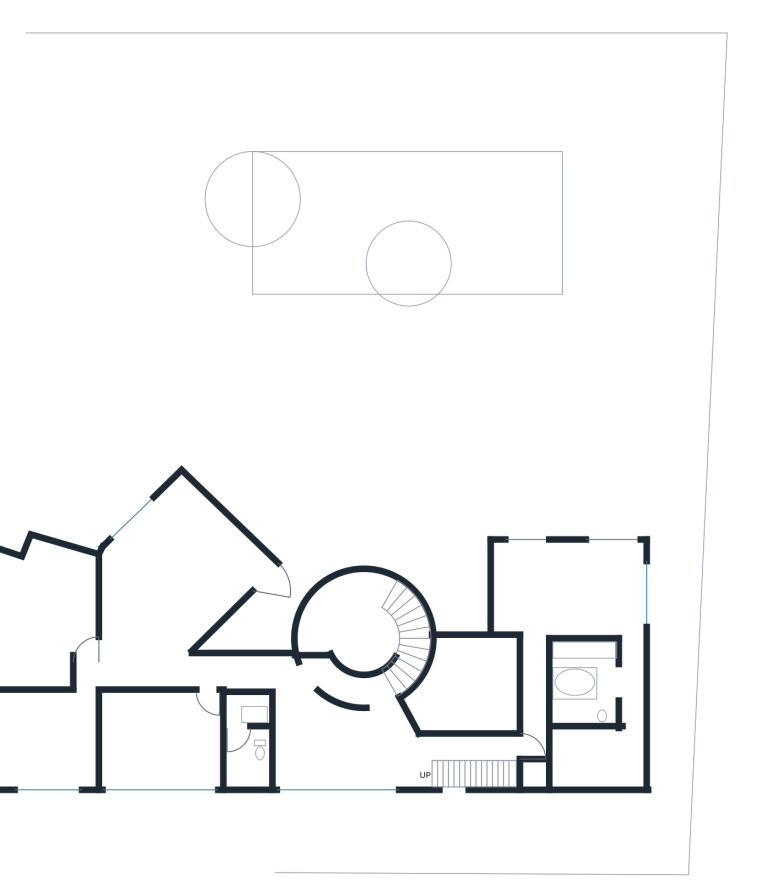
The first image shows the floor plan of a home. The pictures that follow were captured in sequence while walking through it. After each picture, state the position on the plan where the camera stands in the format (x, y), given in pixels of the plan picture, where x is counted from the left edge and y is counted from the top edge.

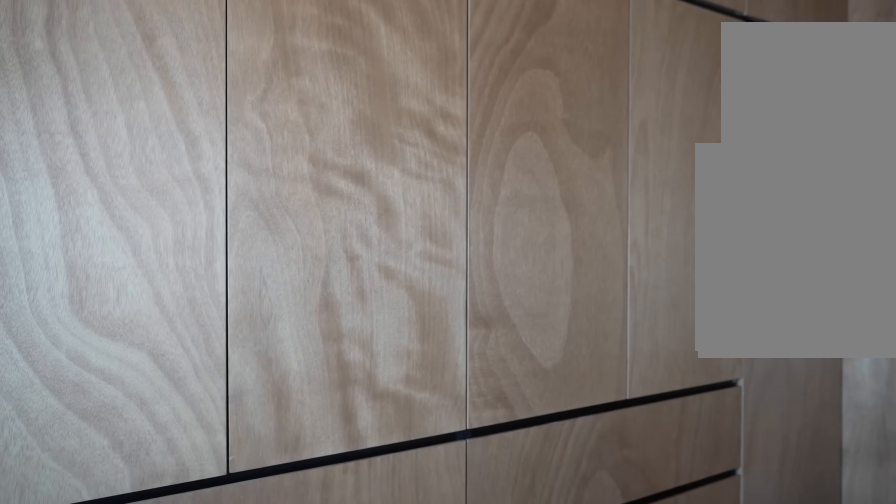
(591, 761)
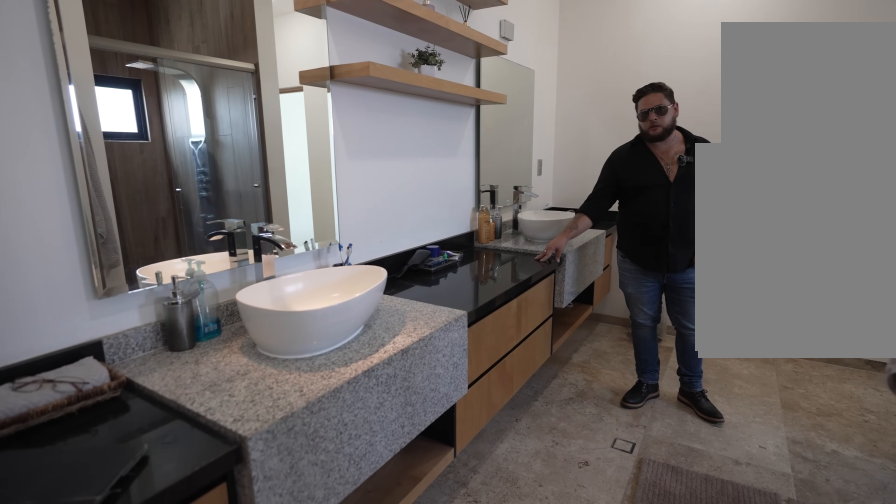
(611, 681)
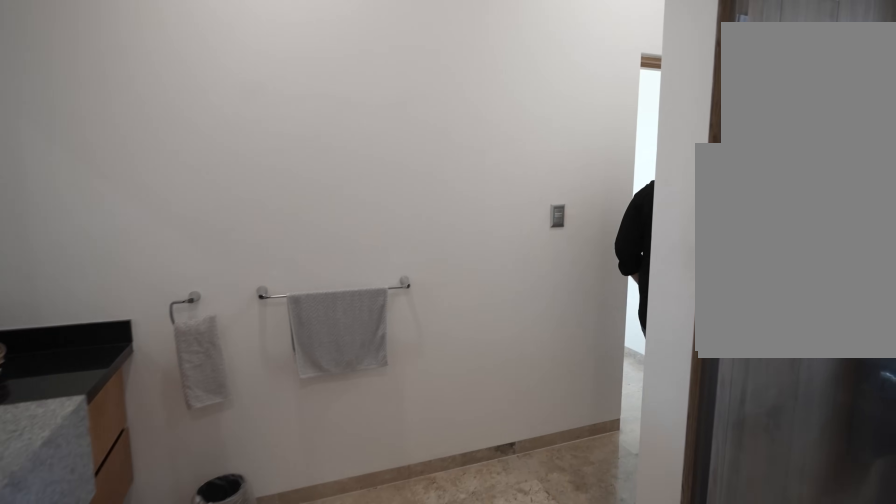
(624, 612)
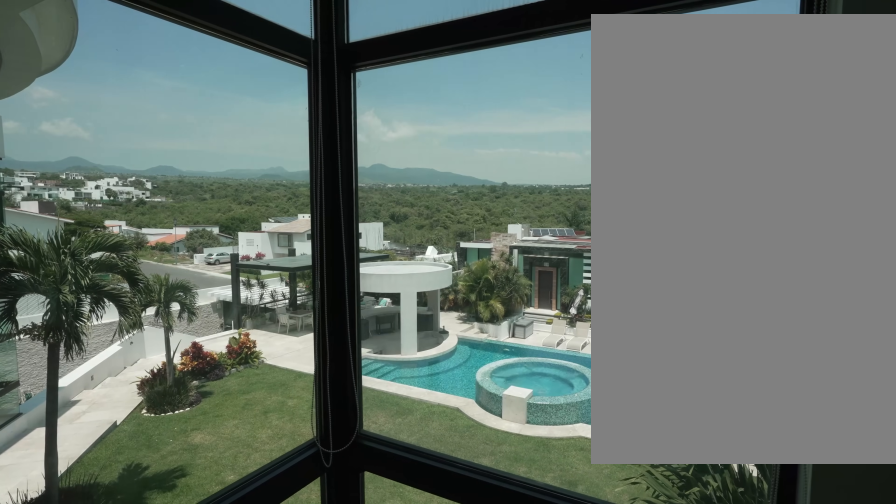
(556, 560)
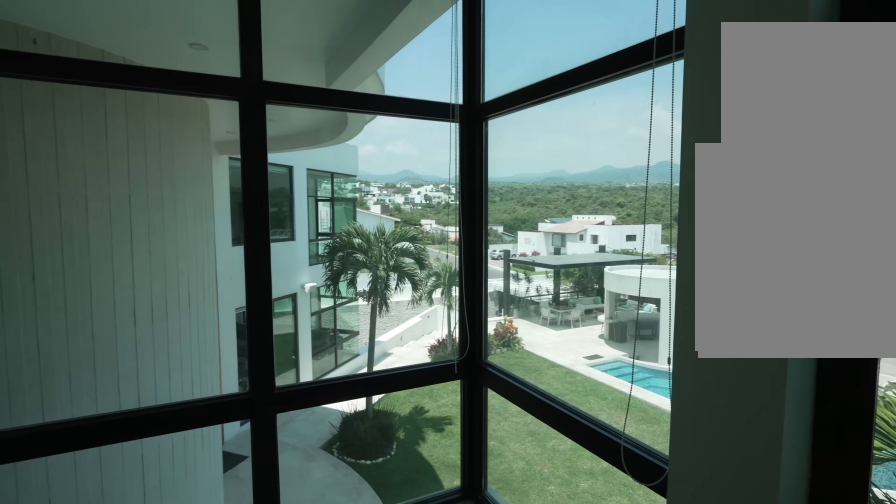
(556, 560)
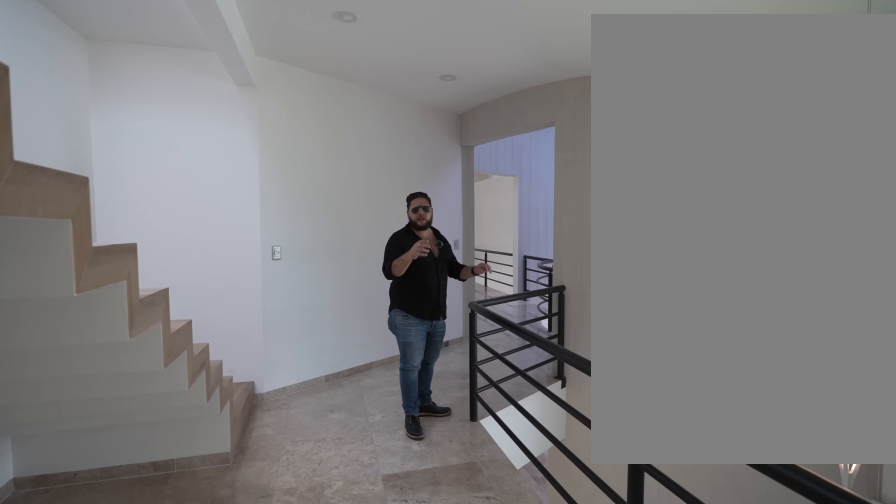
(491, 744)
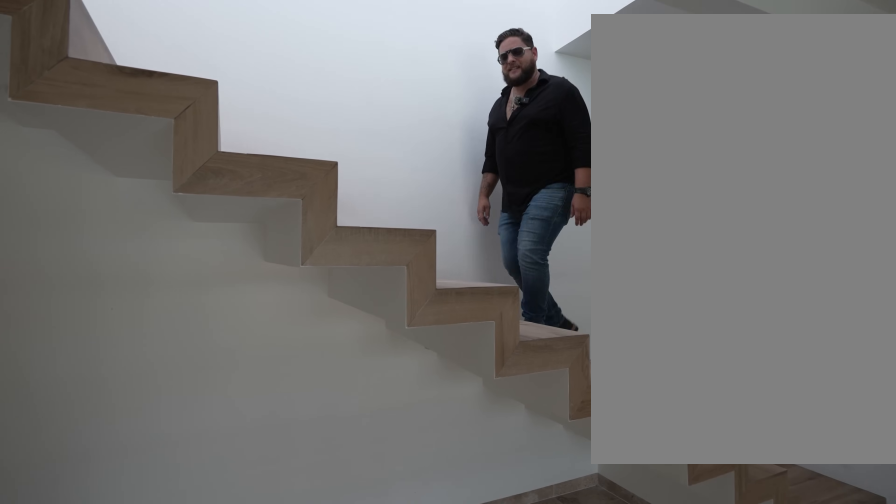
(491, 744)
